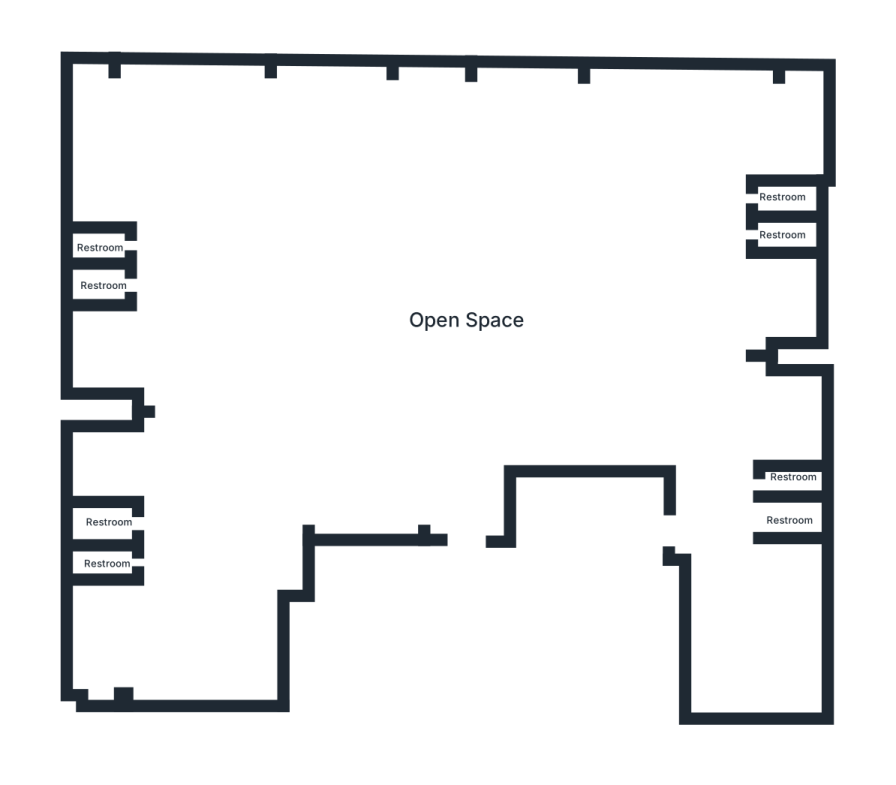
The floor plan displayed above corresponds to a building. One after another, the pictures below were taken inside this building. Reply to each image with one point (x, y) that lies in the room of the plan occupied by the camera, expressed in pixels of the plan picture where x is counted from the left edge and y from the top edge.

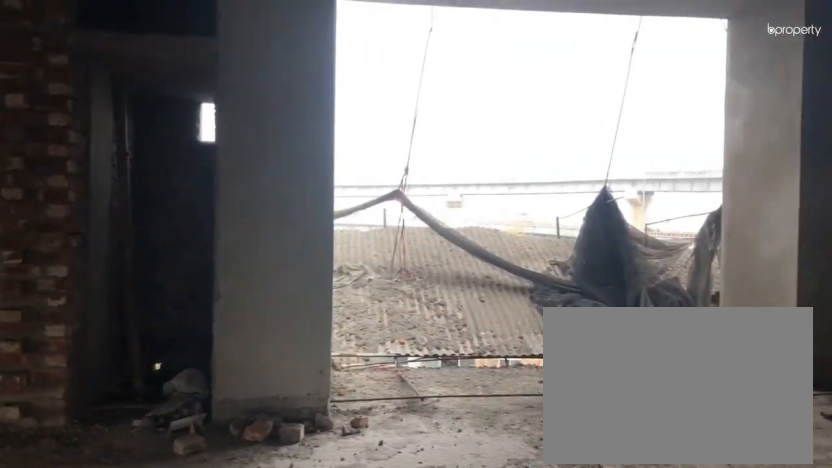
(449, 326)
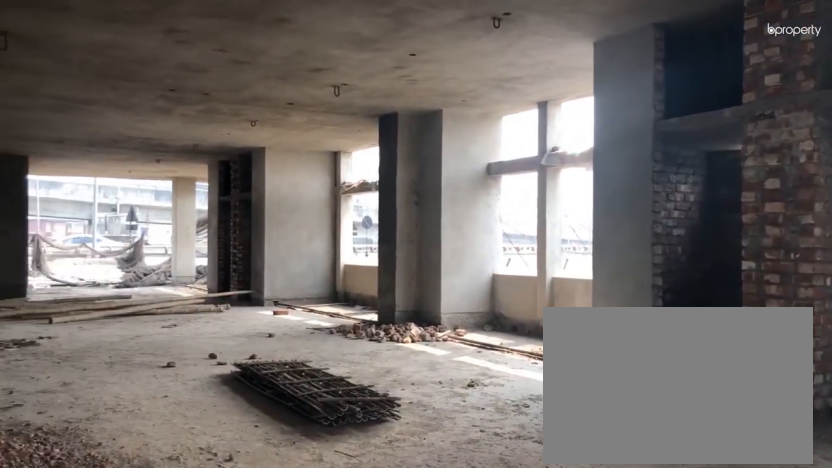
(450, 326)
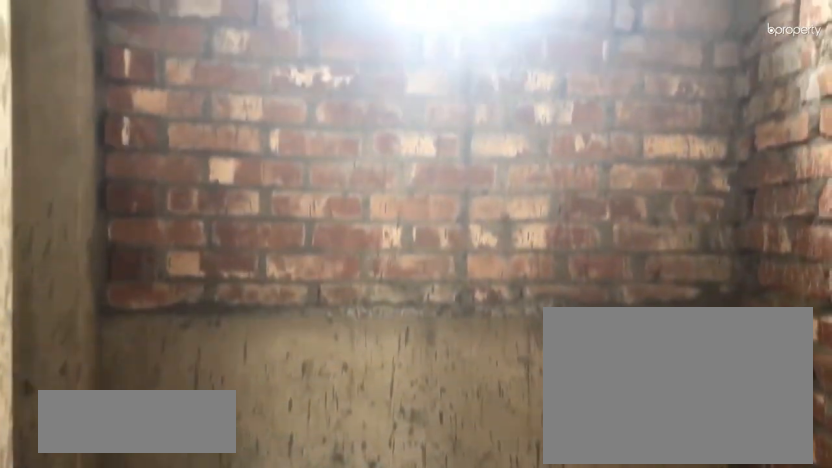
(791, 201)
